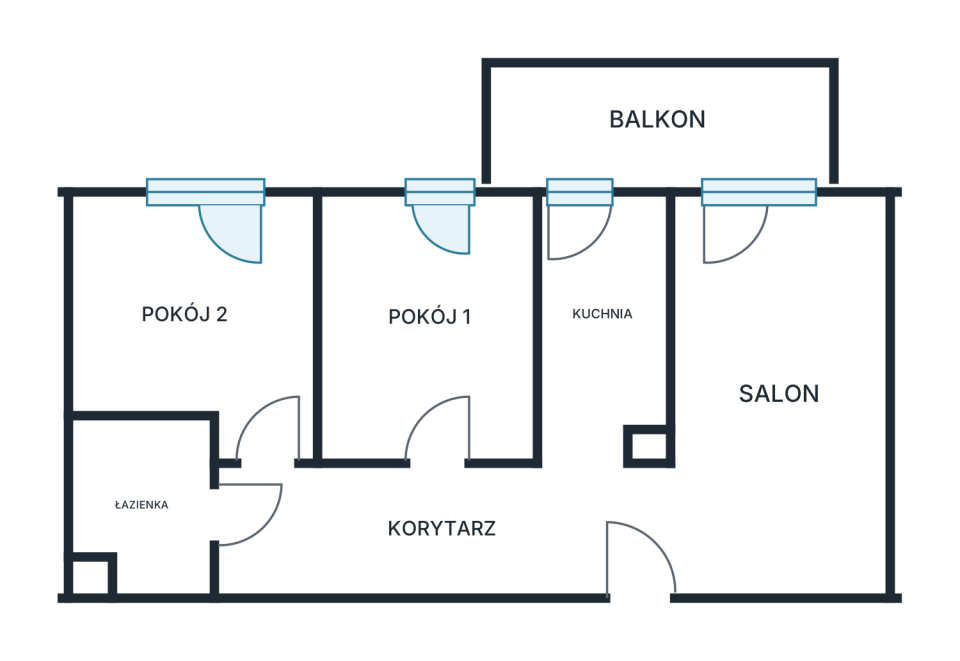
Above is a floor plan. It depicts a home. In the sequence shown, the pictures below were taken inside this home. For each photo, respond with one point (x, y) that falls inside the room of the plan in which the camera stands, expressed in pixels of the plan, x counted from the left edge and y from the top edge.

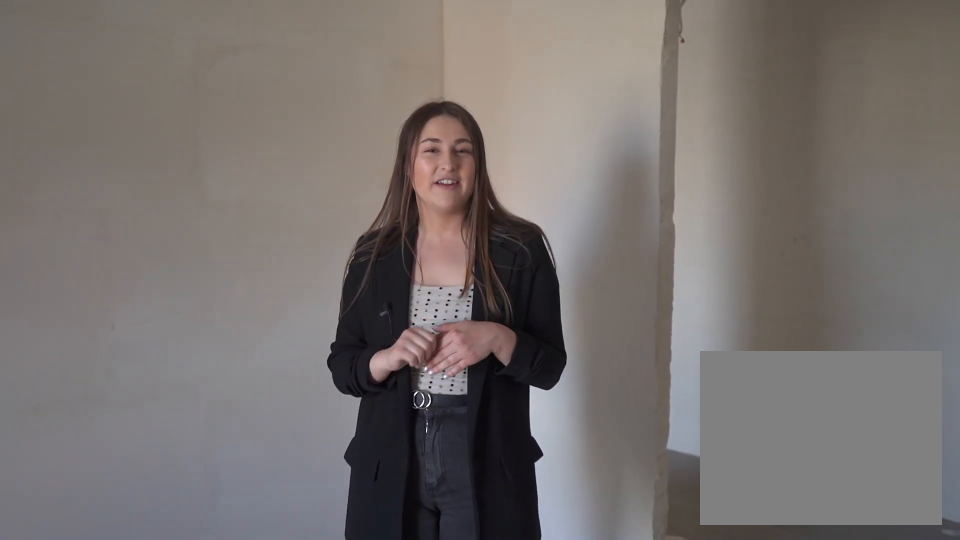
(425, 334)
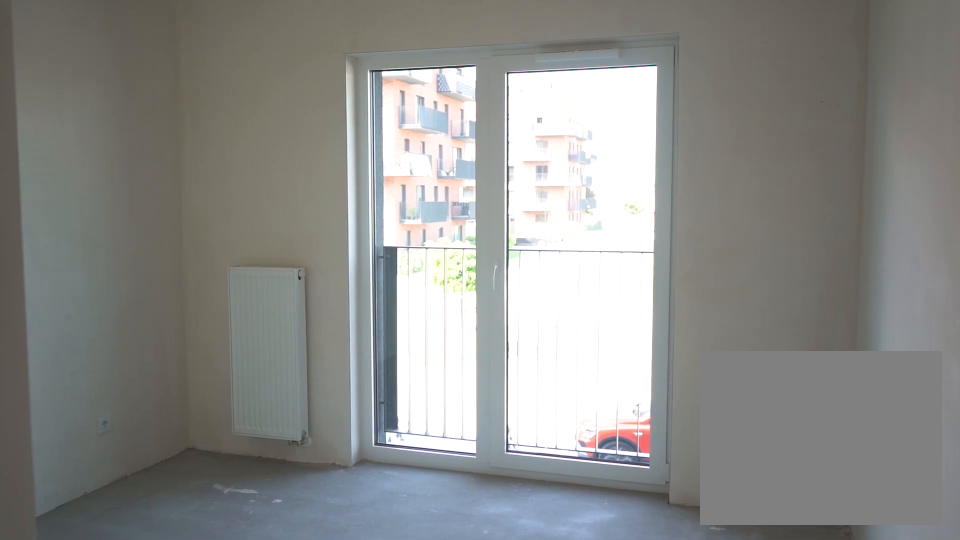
(200, 320)
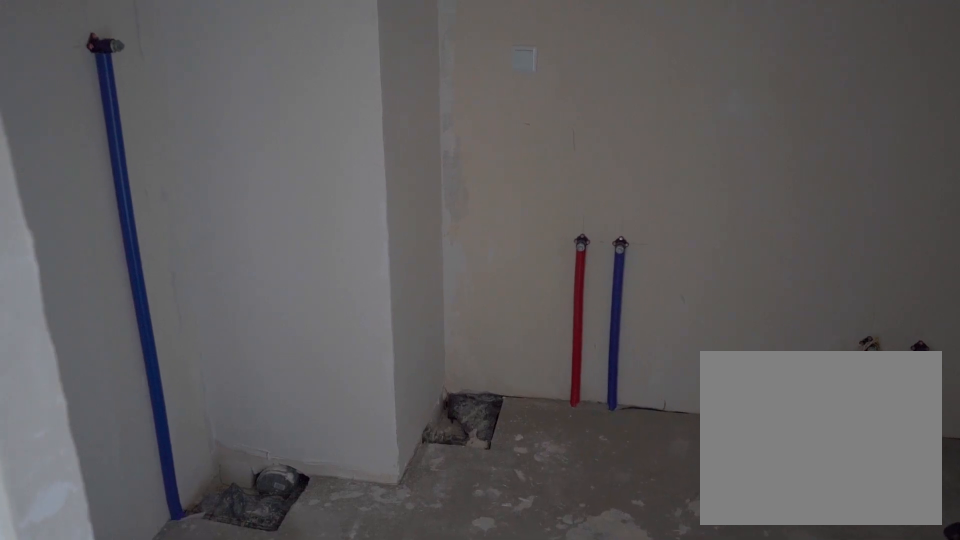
(148, 501)
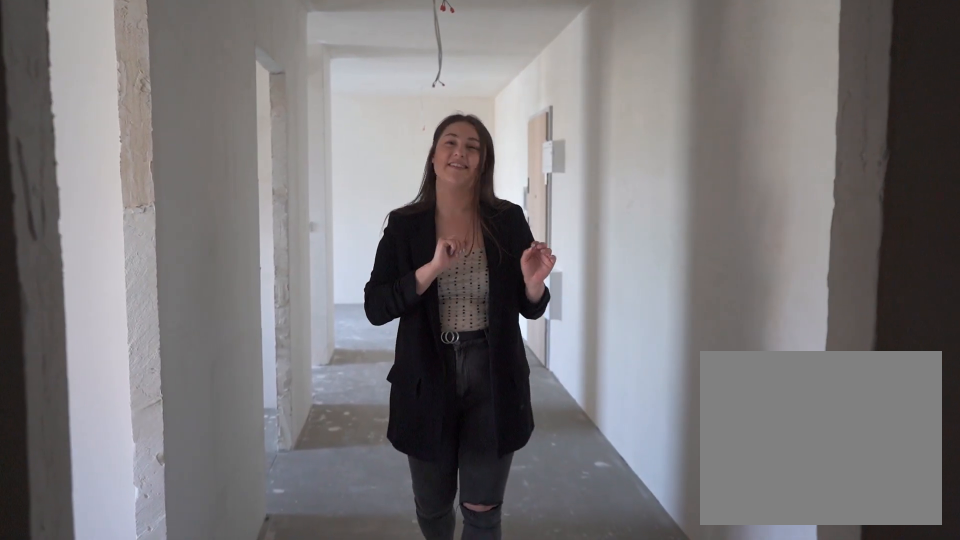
(148, 502)
